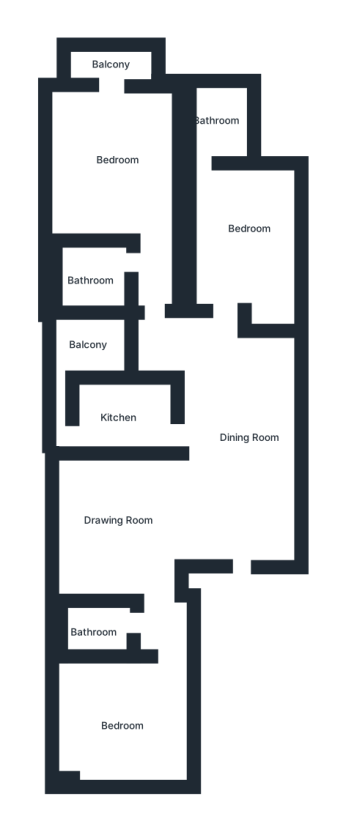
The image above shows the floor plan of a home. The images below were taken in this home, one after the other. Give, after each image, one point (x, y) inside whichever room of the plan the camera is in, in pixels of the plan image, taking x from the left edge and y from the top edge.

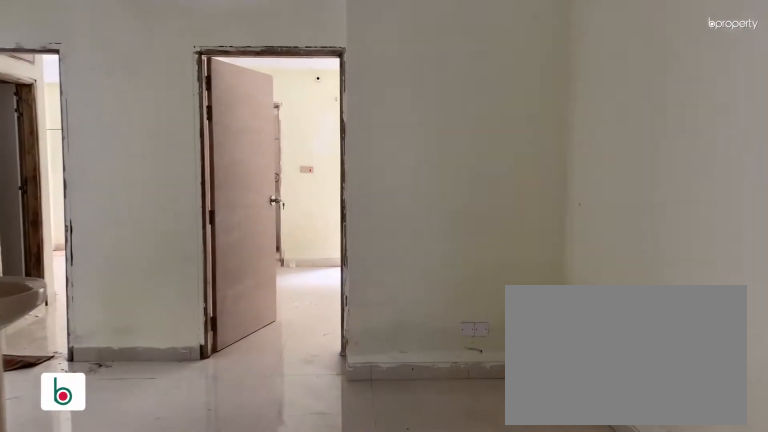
(238, 426)
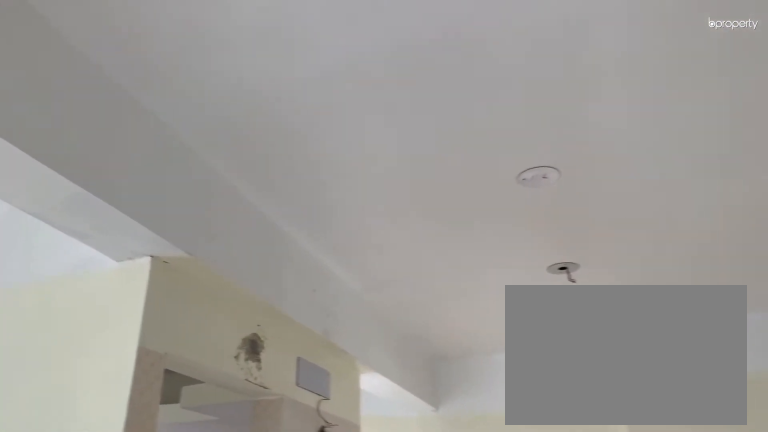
(238, 426)
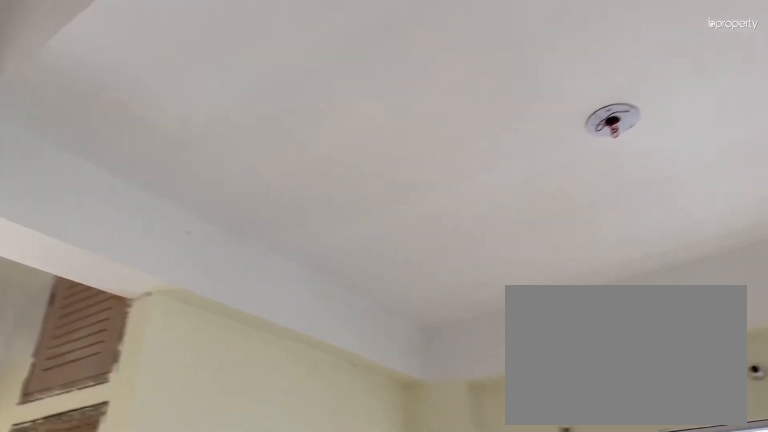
(111, 514)
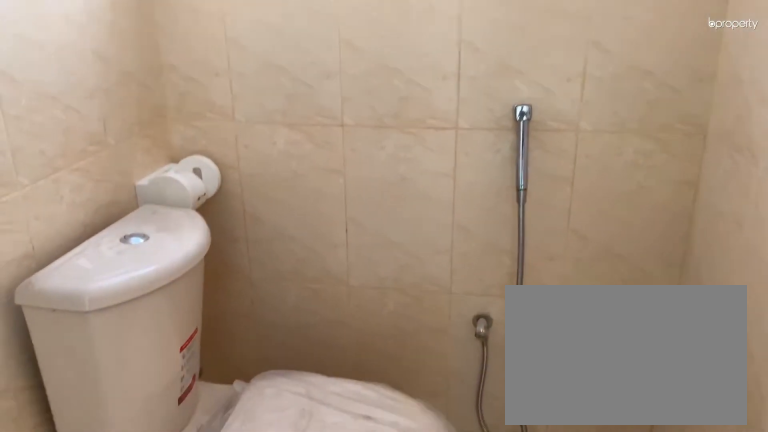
(100, 624)
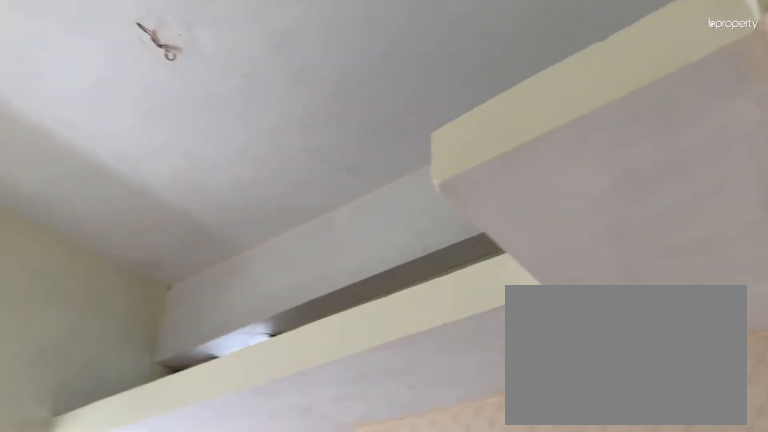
(123, 413)
